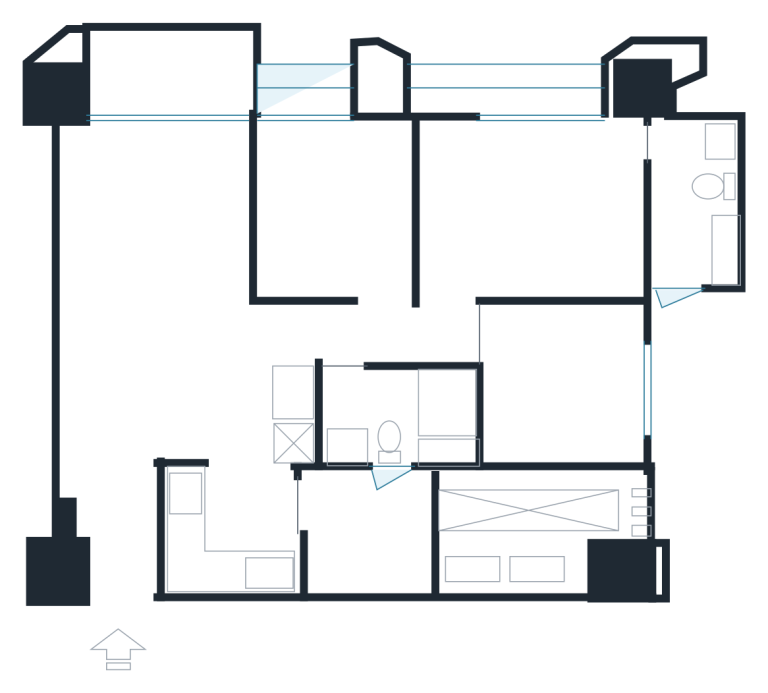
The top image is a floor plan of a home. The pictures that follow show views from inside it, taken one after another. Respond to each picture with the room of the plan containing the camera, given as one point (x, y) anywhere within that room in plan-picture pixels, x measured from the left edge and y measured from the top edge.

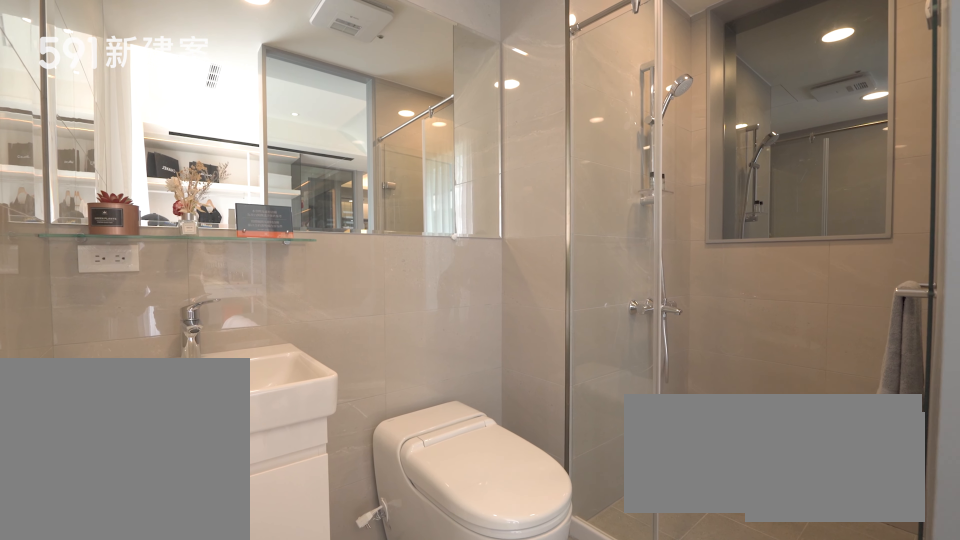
(689, 204)
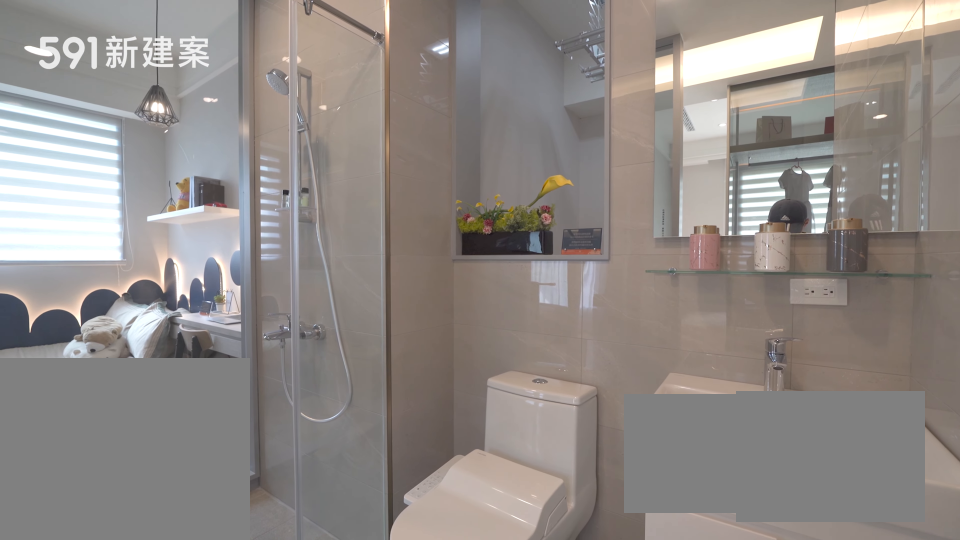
(397, 415)
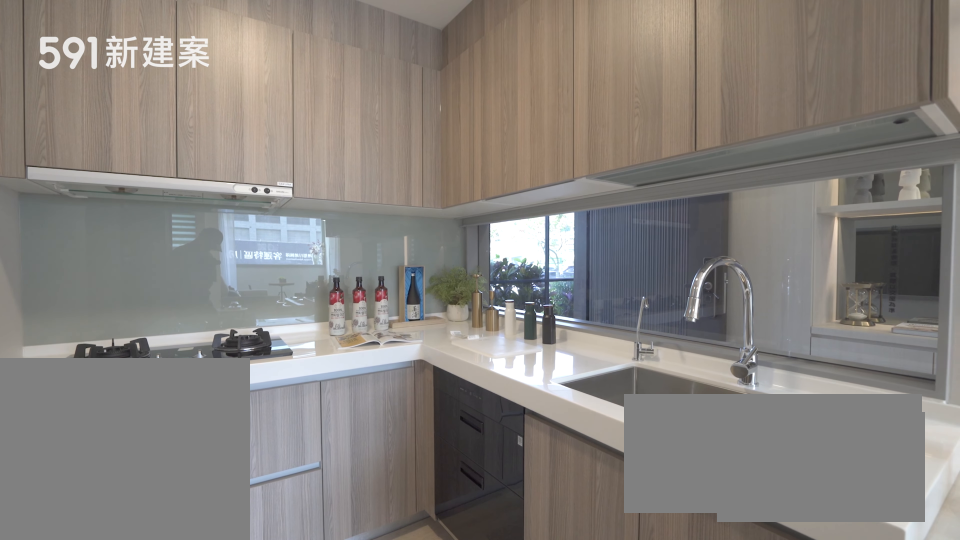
(229, 532)
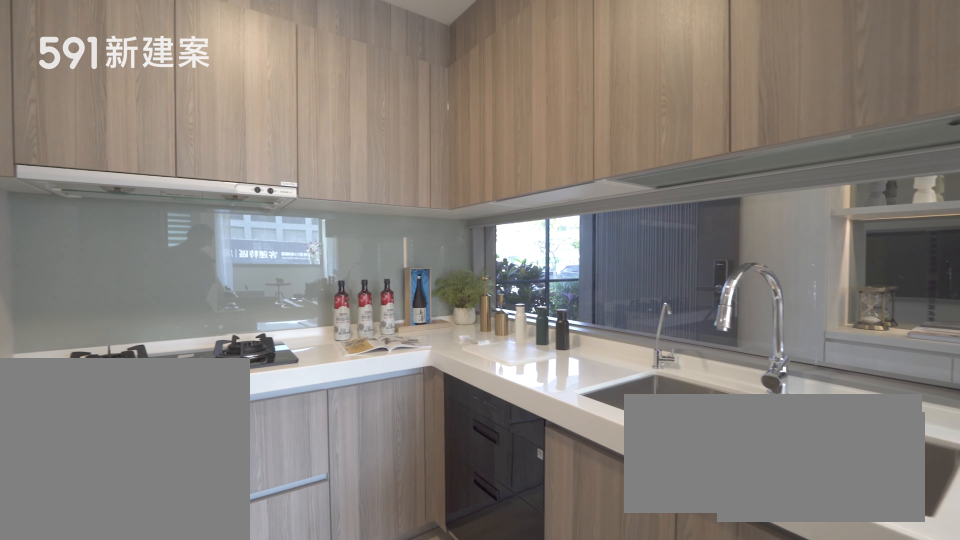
(229, 532)
